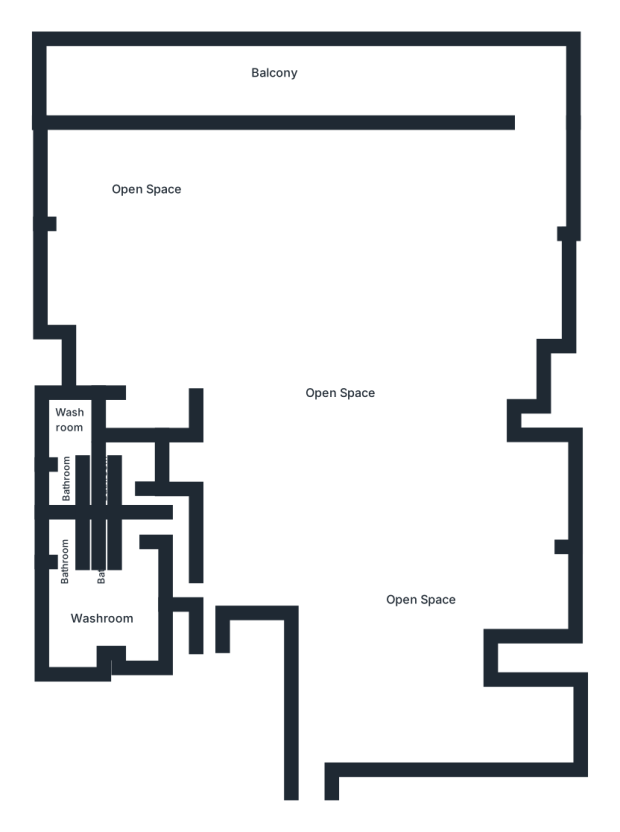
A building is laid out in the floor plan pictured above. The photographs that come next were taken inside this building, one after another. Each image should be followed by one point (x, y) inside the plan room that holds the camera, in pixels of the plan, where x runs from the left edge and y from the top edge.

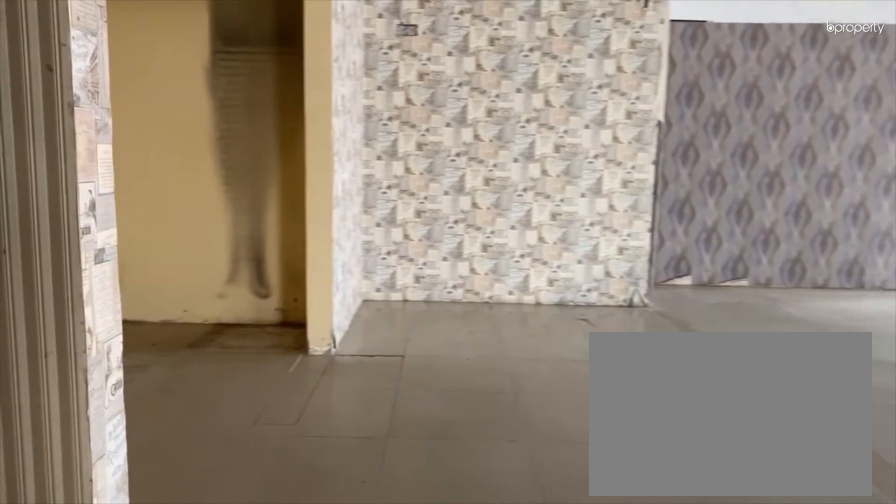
(164, 349)
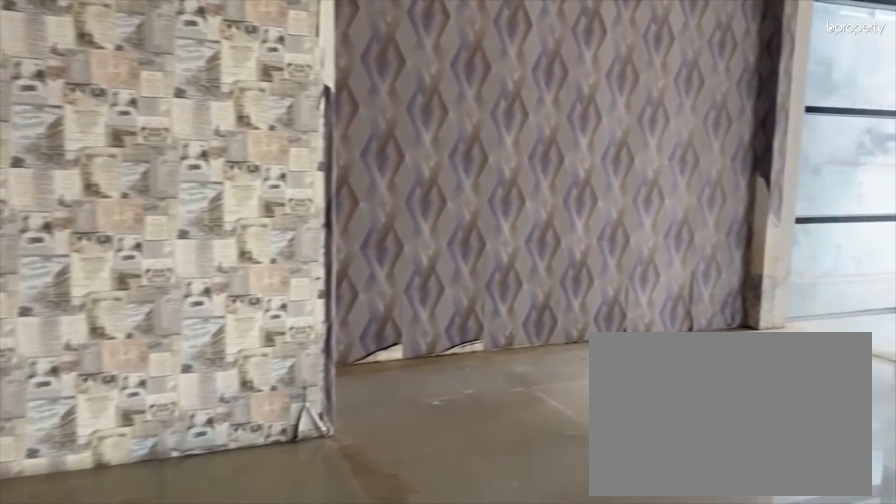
(164, 349)
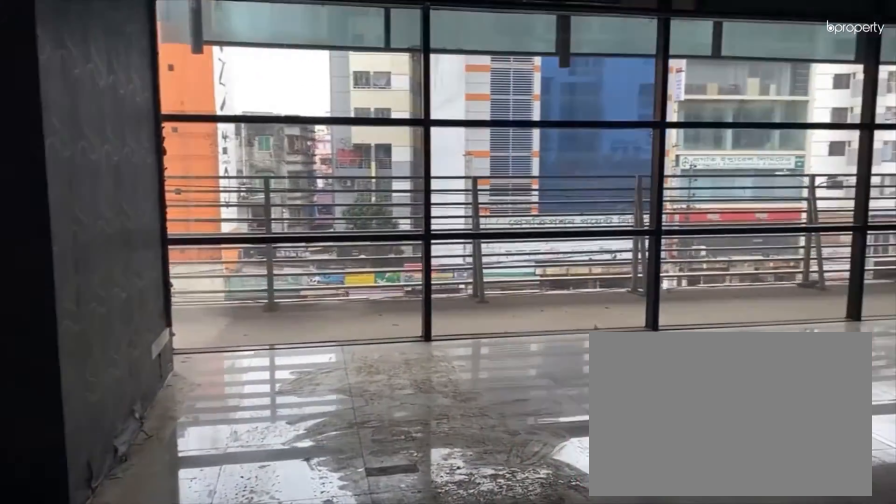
(211, 209)
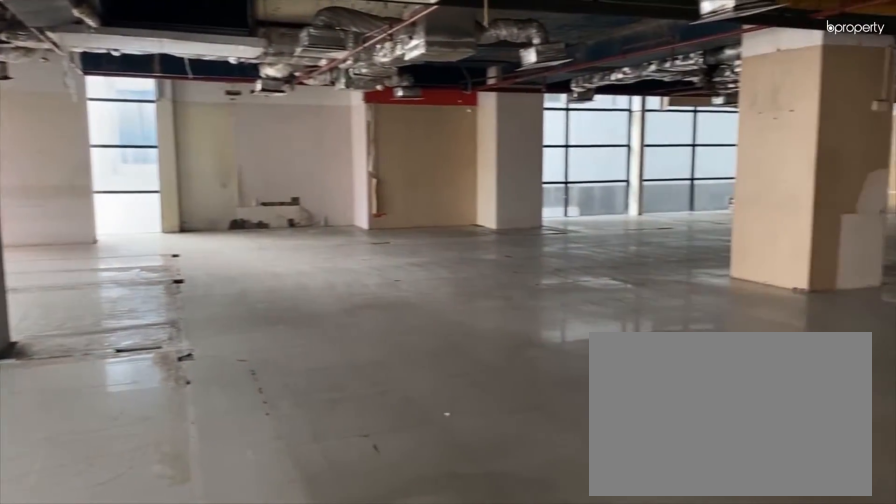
(446, 202)
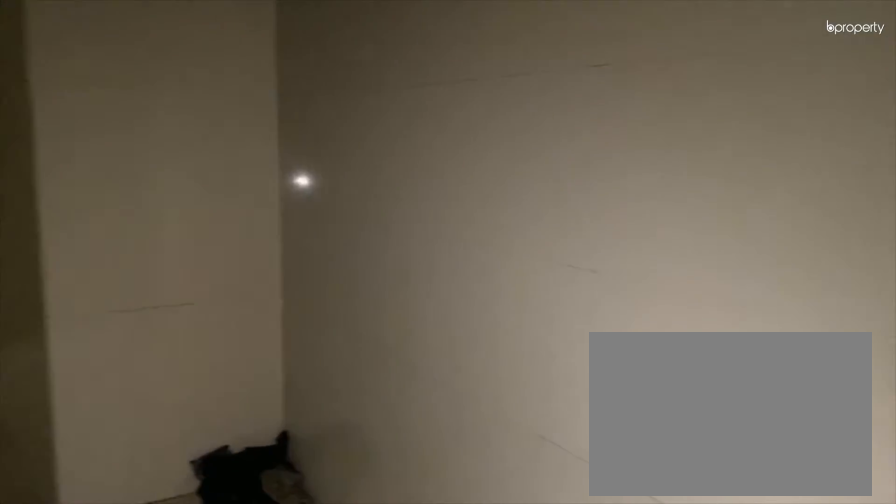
(177, 555)
